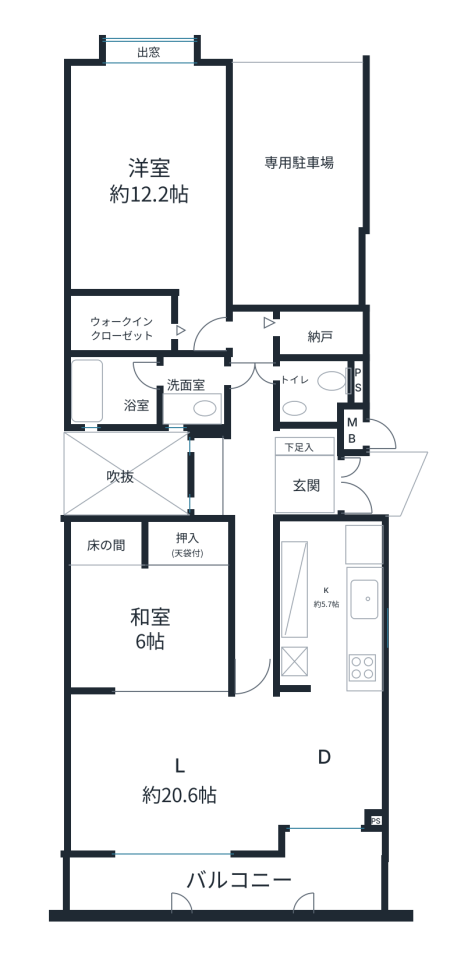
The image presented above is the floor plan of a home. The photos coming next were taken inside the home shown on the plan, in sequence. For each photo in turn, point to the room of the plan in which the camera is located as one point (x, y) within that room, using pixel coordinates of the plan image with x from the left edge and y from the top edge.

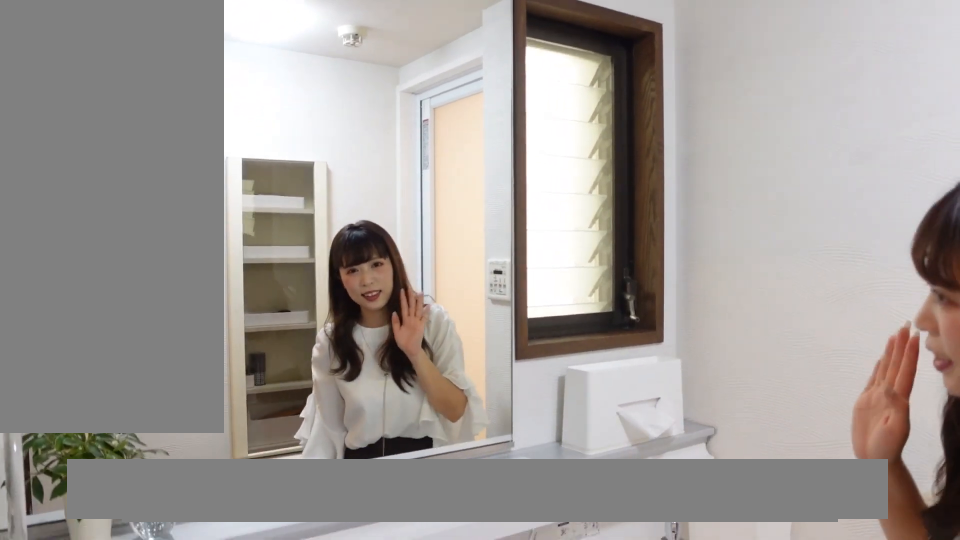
(193, 390)
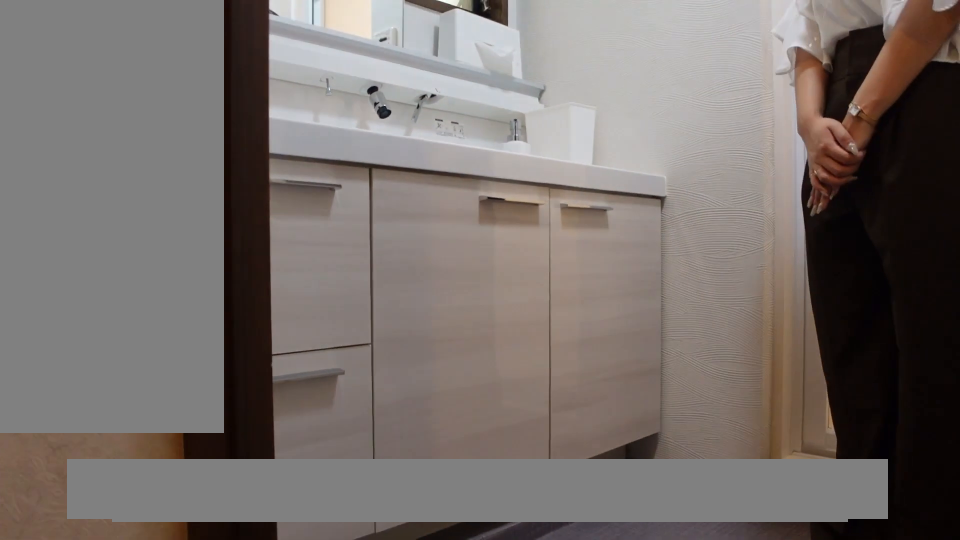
(193, 390)
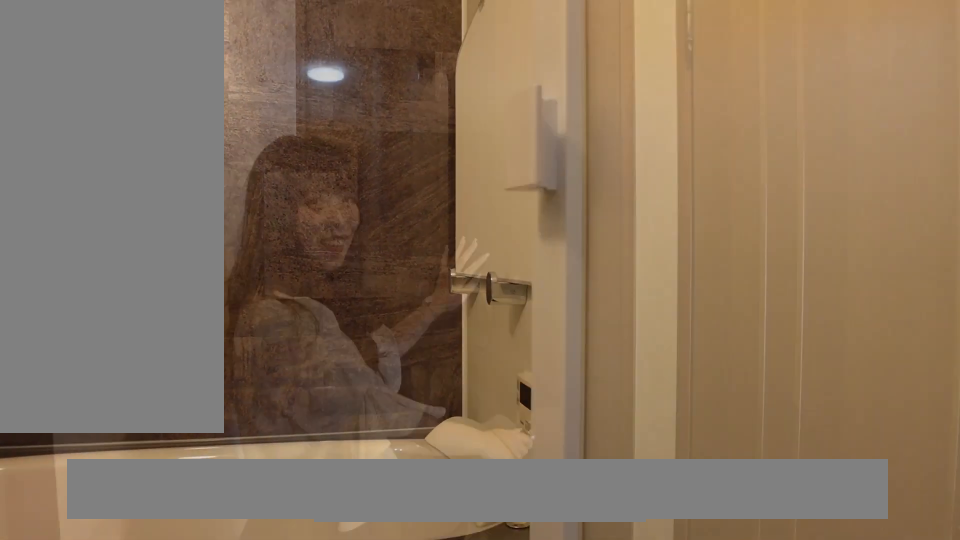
(110, 389)
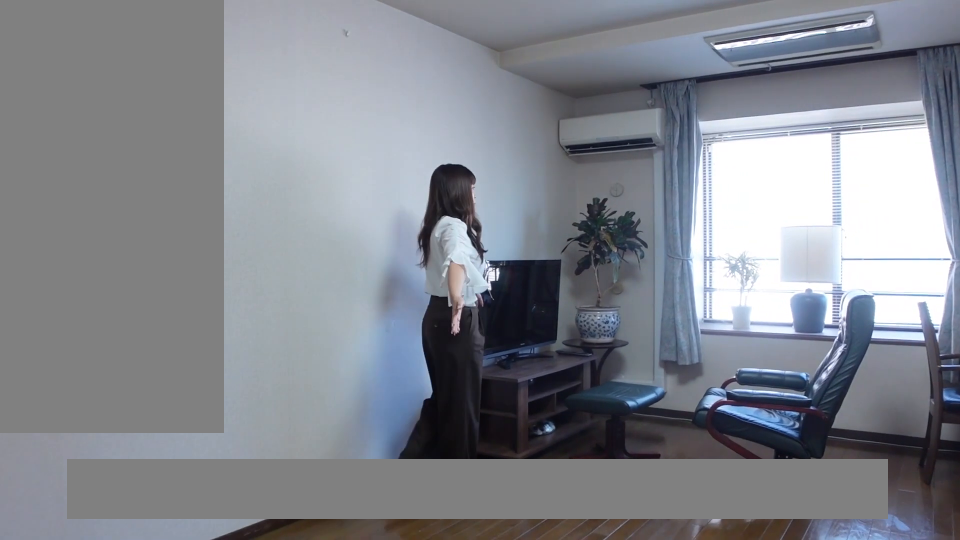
(140, 172)
